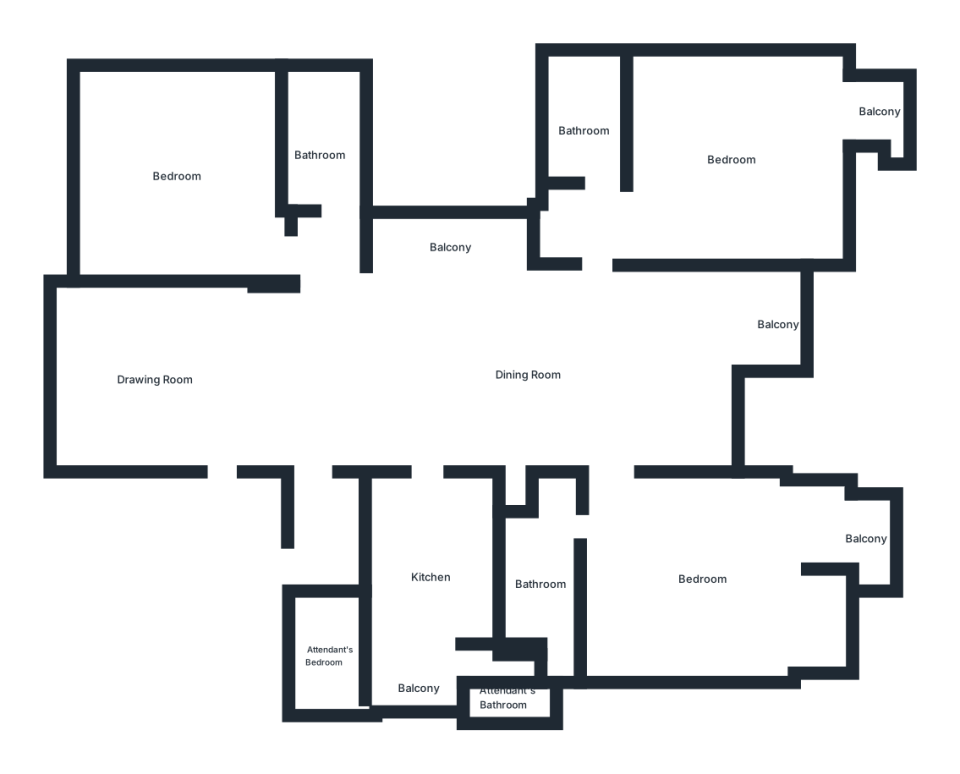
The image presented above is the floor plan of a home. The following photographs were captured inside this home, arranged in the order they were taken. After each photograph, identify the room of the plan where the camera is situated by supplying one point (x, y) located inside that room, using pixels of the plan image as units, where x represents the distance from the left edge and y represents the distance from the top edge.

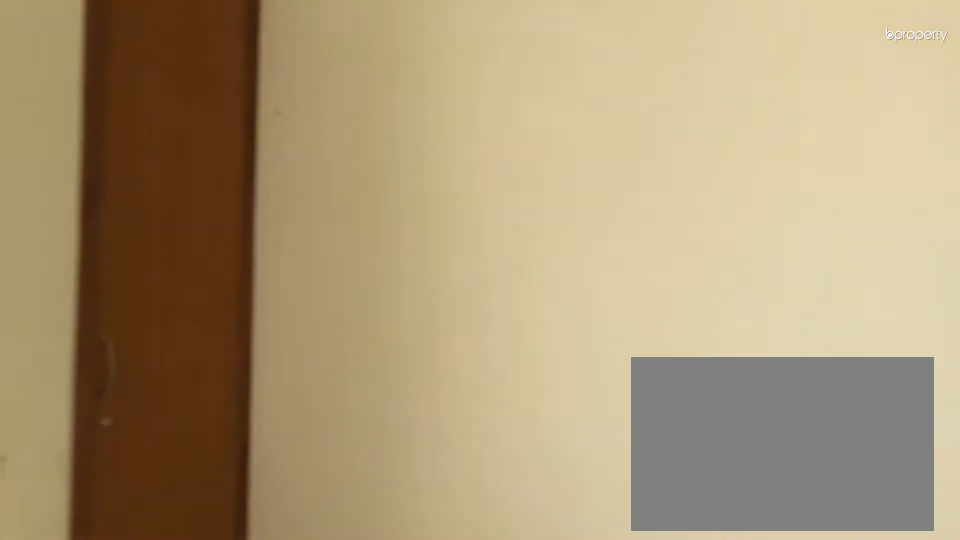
(733, 159)
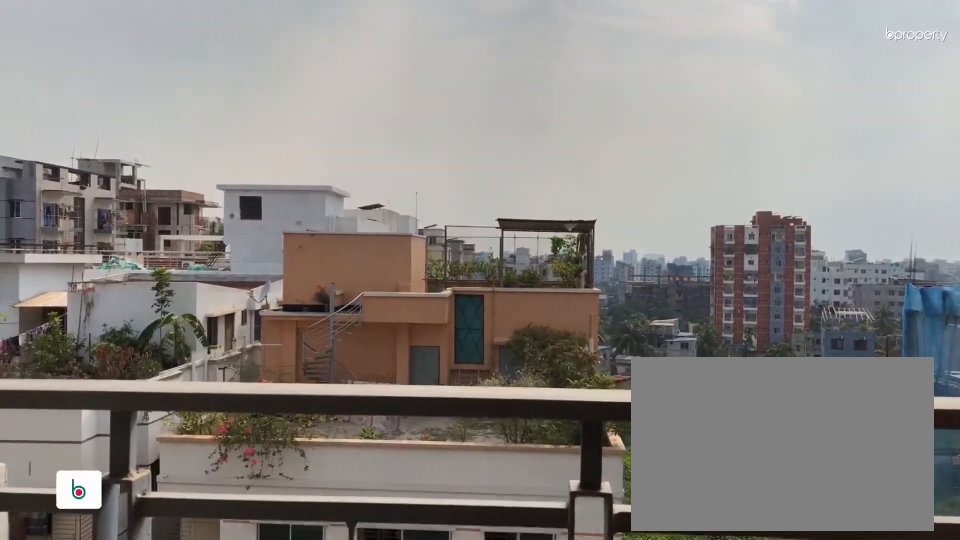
(883, 114)
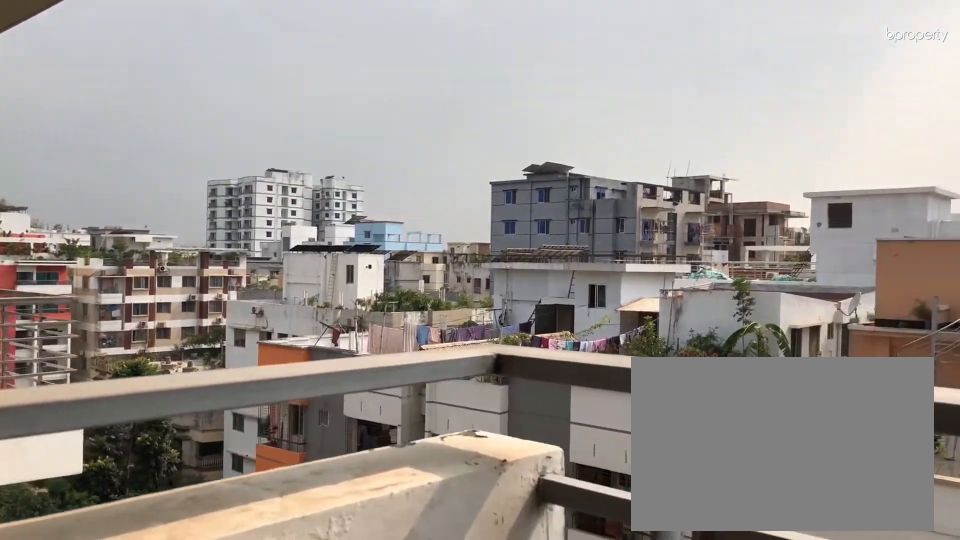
(883, 114)
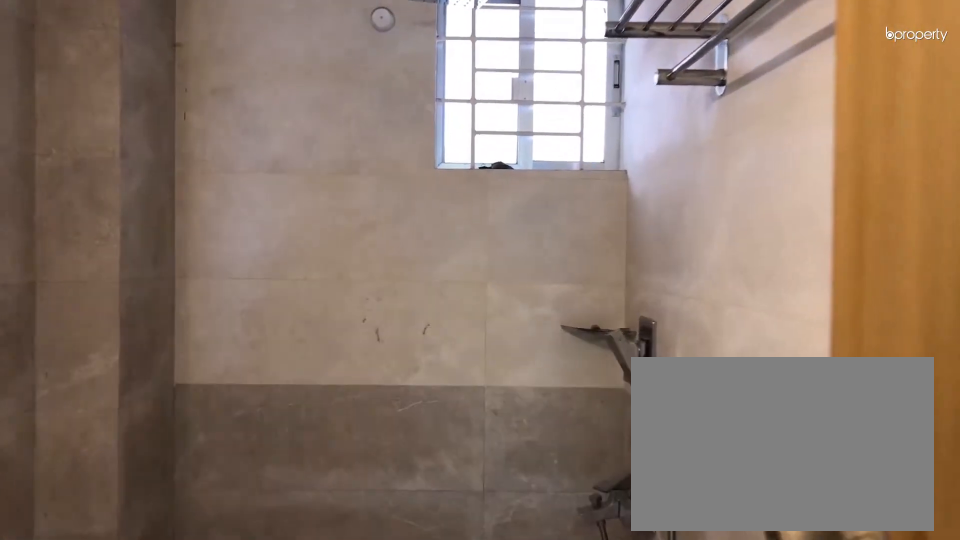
(583, 129)
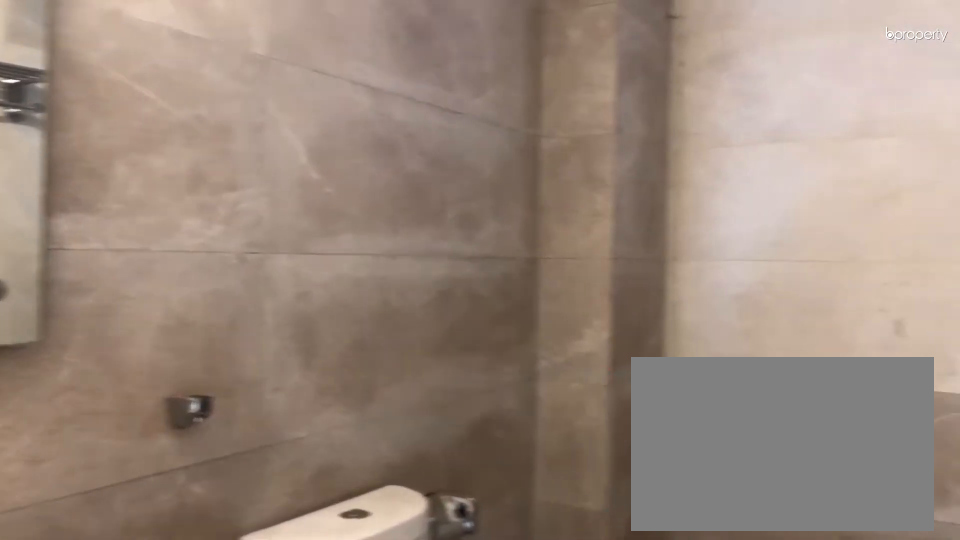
(583, 129)
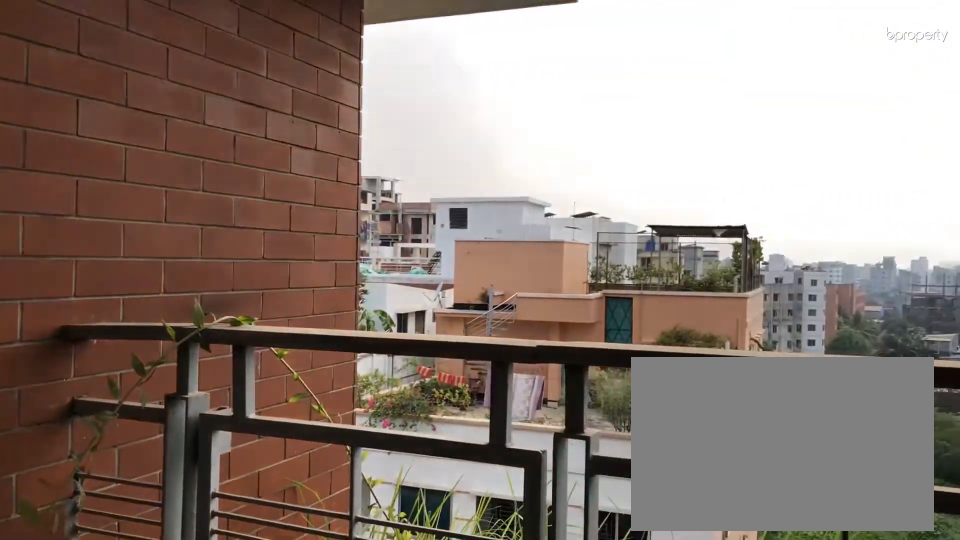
(776, 323)
